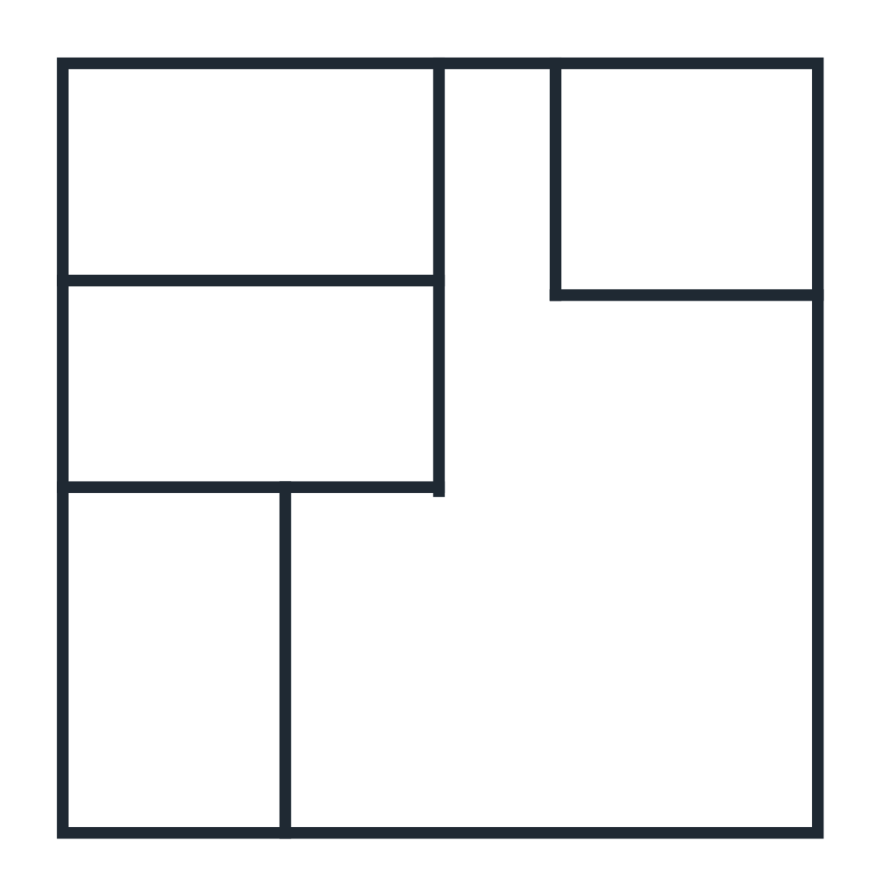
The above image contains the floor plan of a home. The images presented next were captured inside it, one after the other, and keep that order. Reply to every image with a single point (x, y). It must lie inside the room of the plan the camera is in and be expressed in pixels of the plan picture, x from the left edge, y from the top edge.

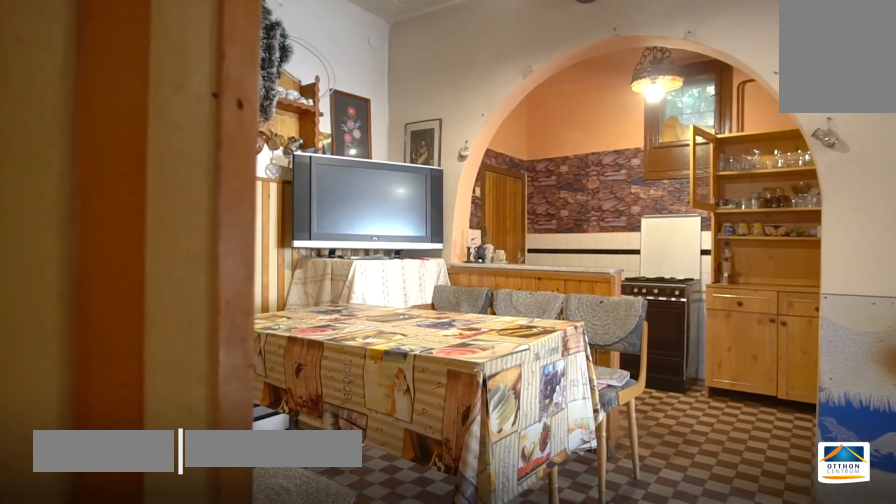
(616, 636)
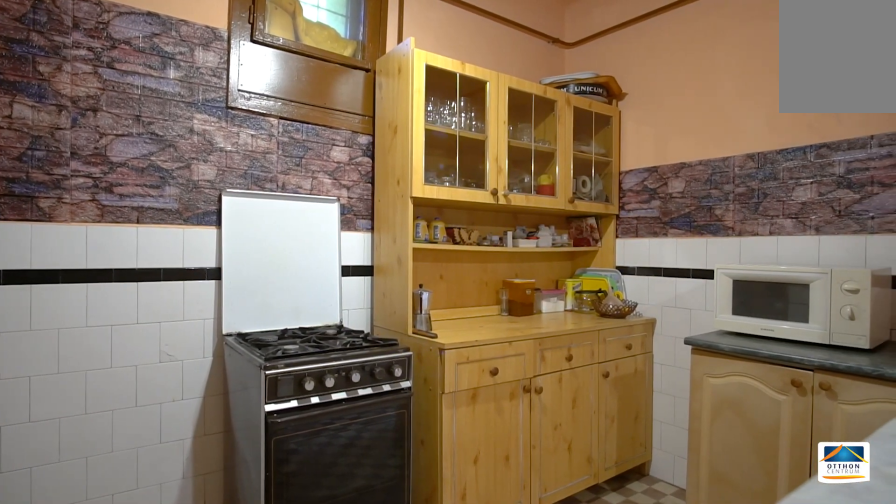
(616, 636)
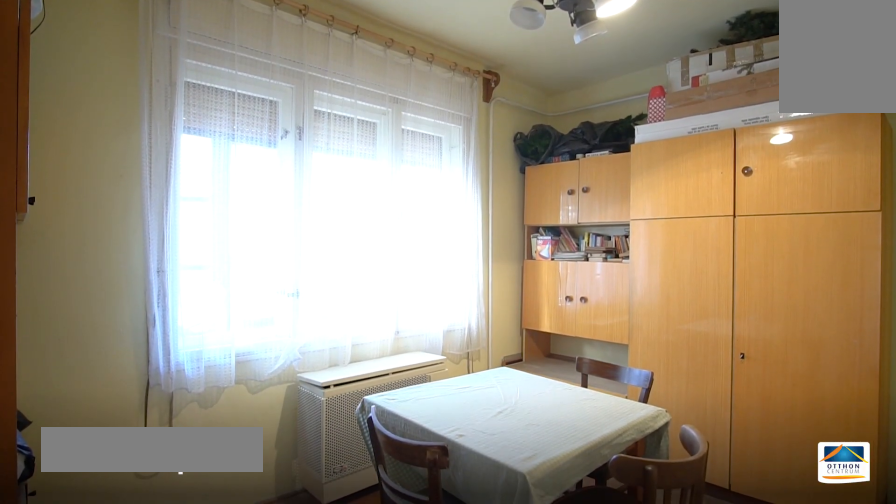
(690, 202)
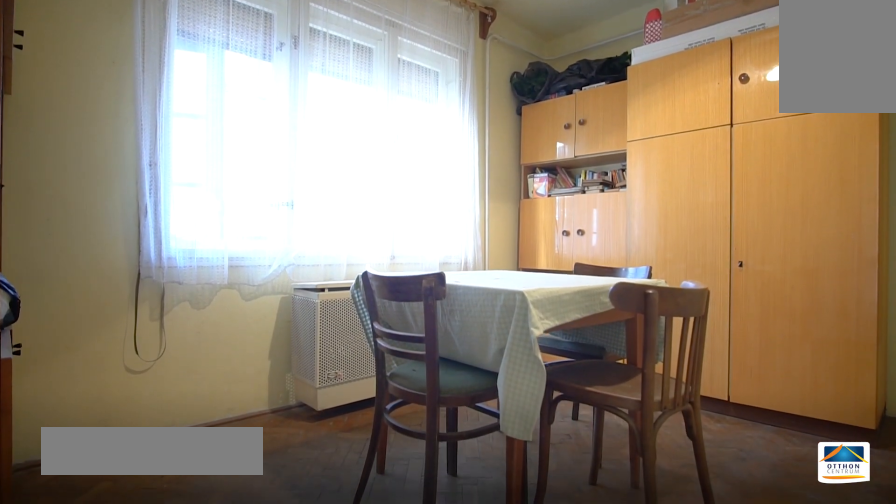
(690, 202)
